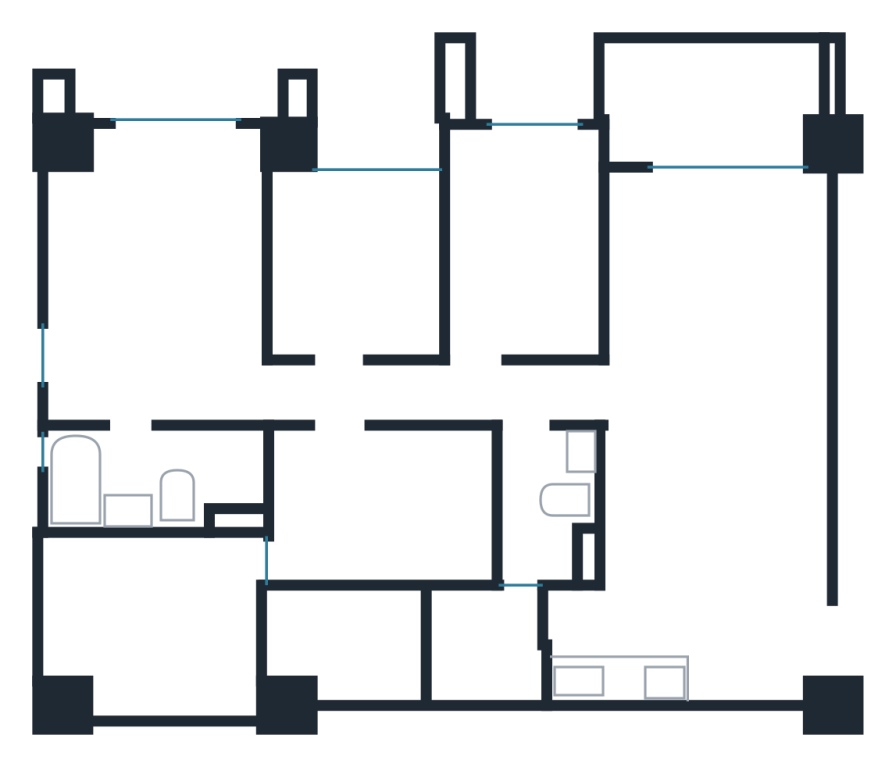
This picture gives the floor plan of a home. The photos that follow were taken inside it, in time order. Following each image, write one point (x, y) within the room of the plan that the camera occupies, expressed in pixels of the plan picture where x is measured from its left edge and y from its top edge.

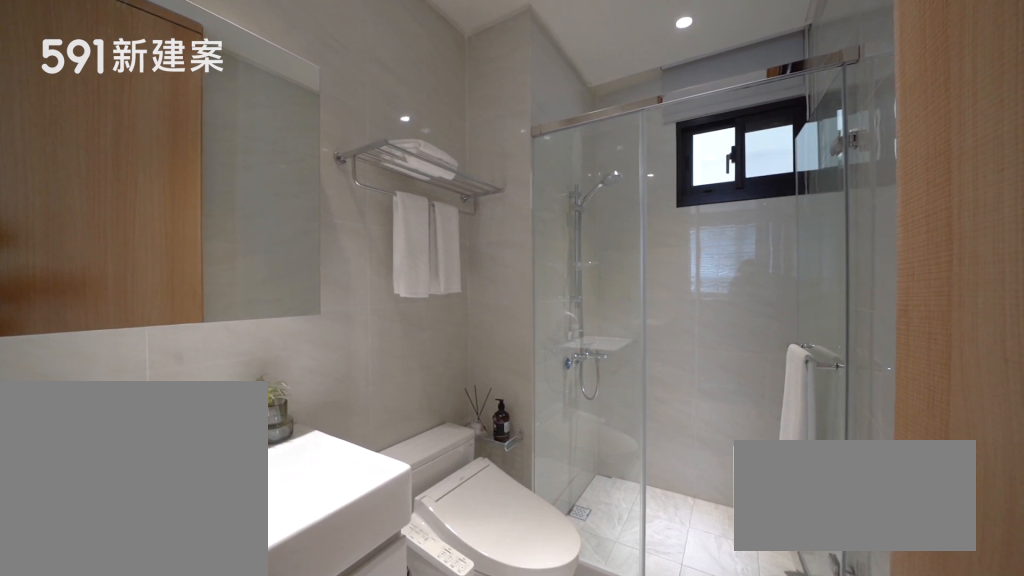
(546, 508)
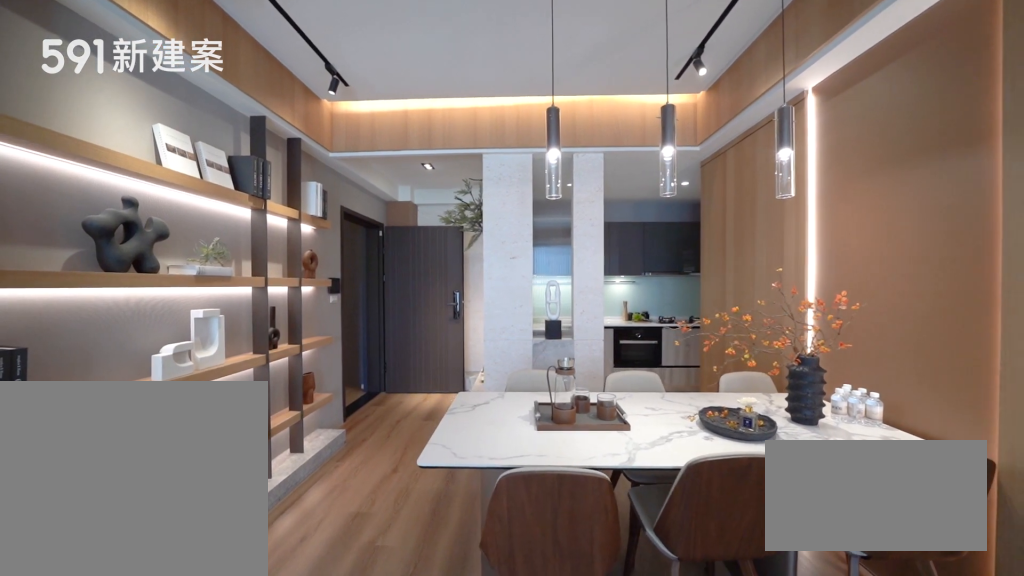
(712, 489)
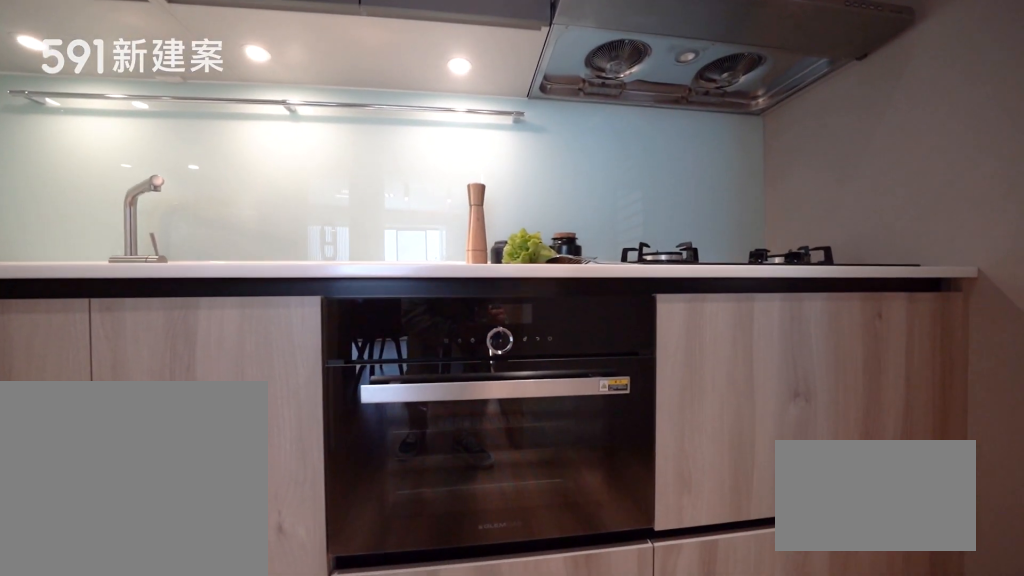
(643, 647)
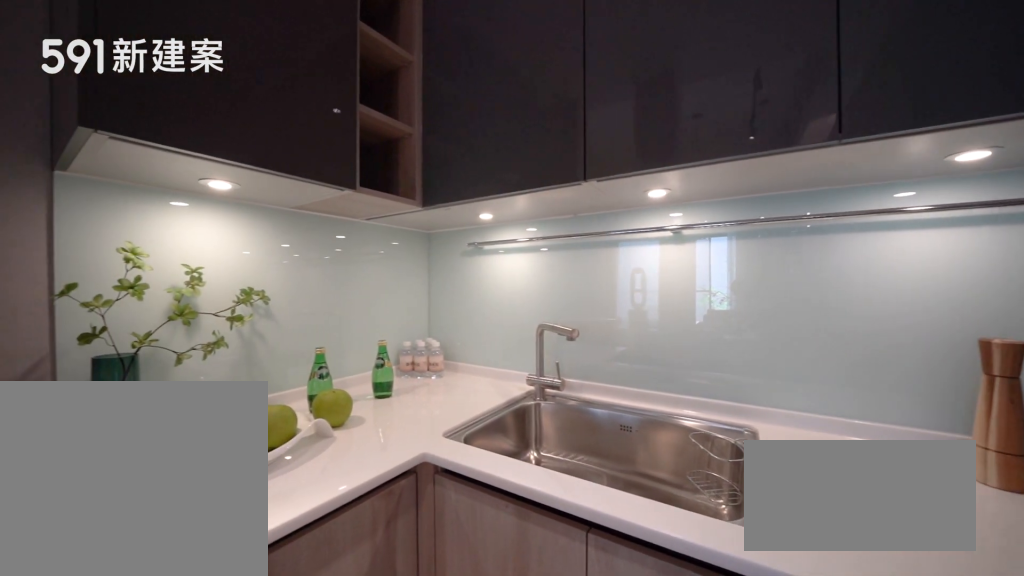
(643, 647)
